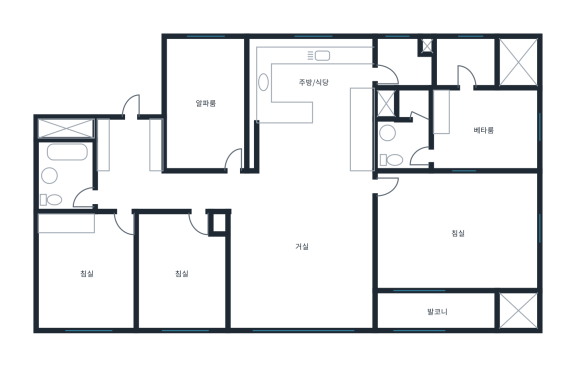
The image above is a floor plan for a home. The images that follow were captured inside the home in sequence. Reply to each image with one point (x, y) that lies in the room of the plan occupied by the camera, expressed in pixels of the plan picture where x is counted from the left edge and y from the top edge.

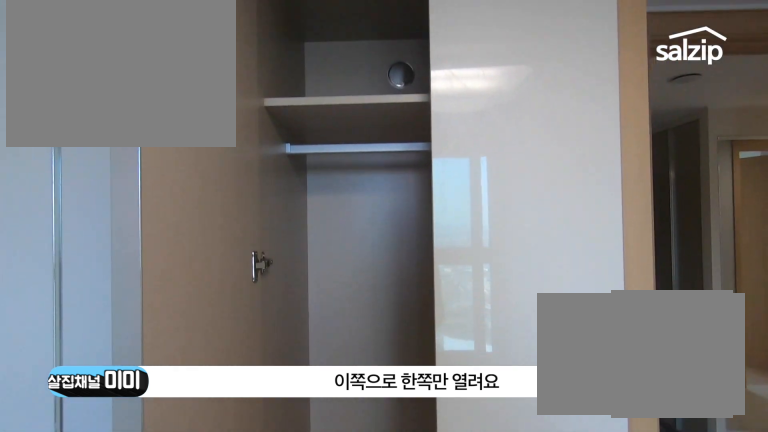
(87, 271)
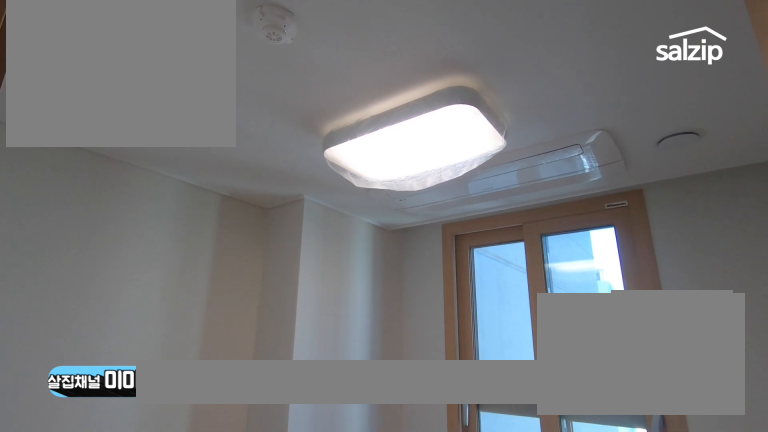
(206, 105)
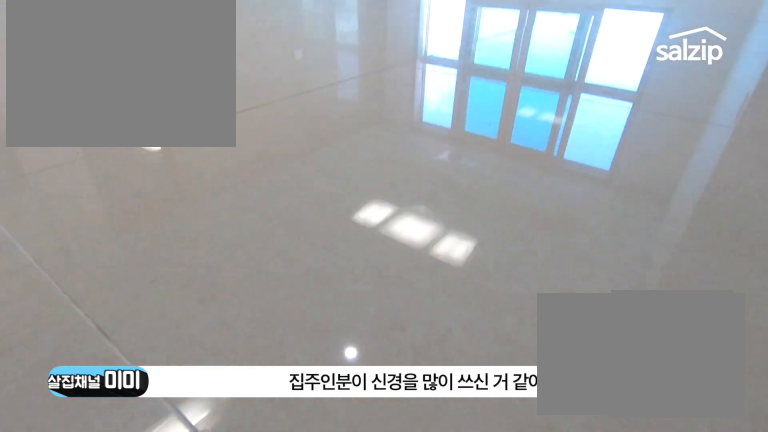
(303, 257)
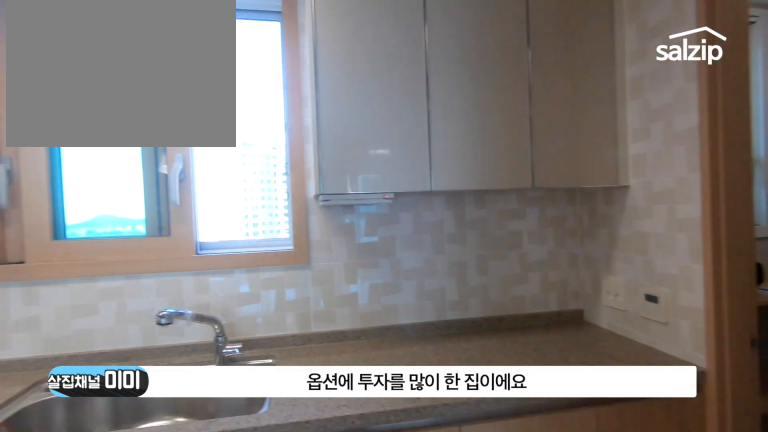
(309, 86)
